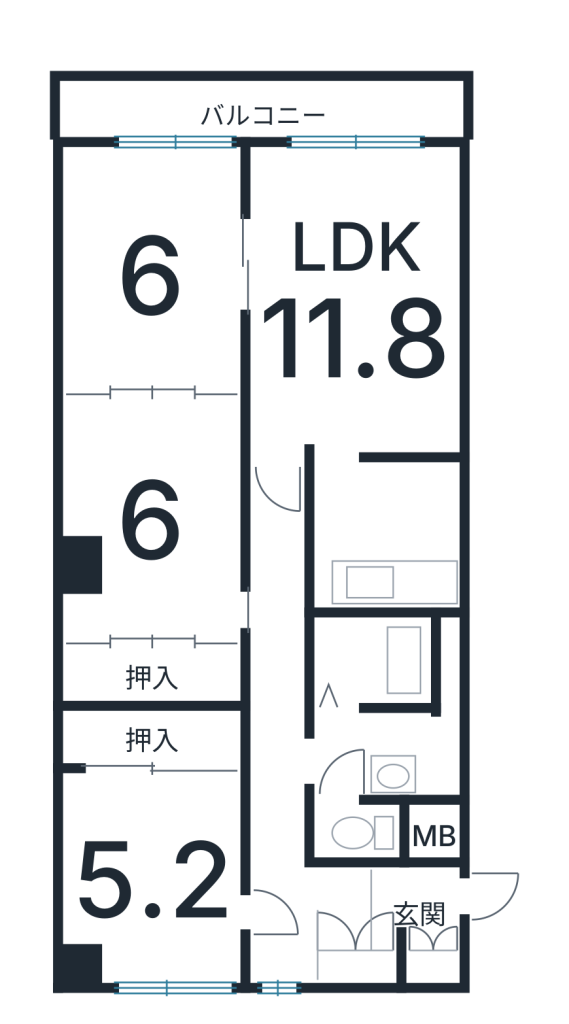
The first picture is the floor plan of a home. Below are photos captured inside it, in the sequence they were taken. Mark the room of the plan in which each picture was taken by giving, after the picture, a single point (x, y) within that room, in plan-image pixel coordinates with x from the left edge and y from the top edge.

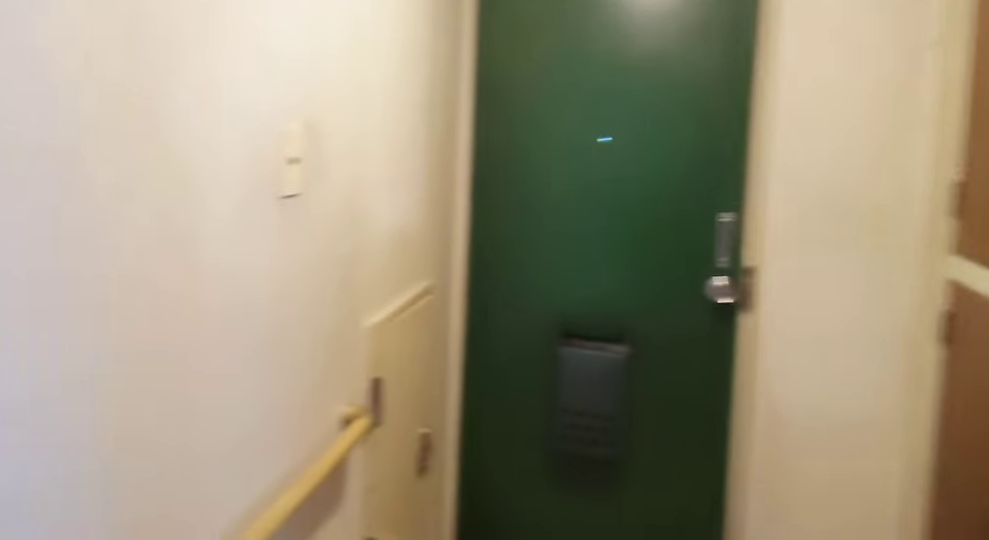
(375, 936)
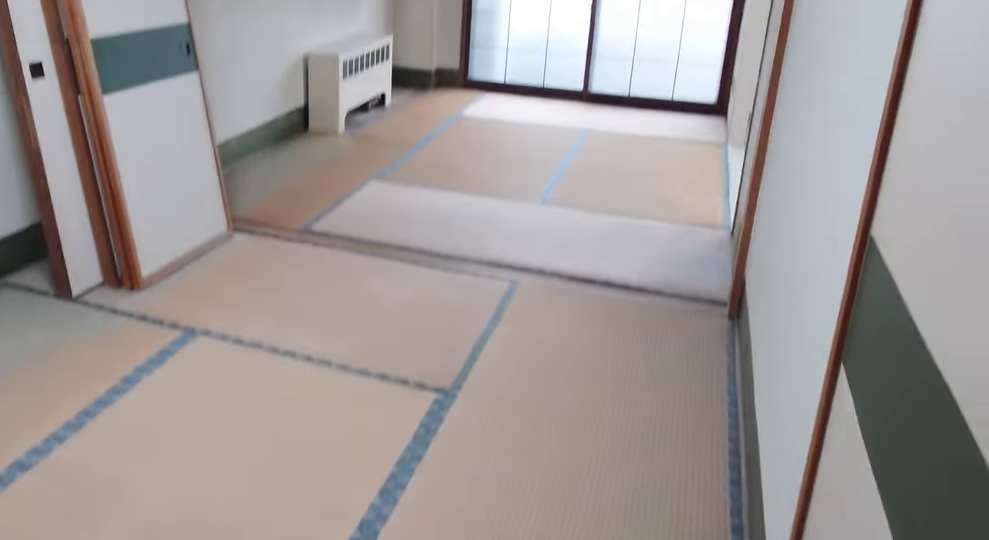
(138, 552)
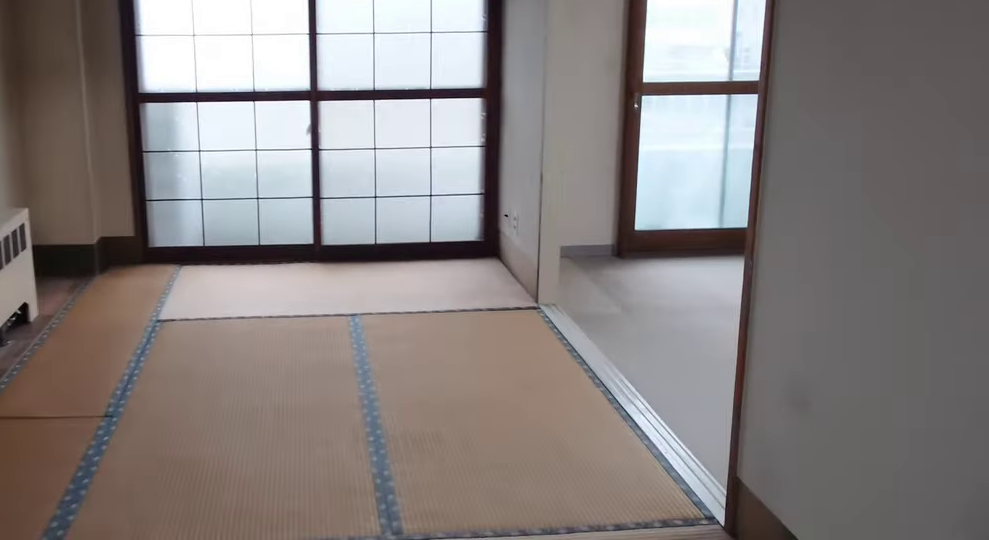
(145, 284)
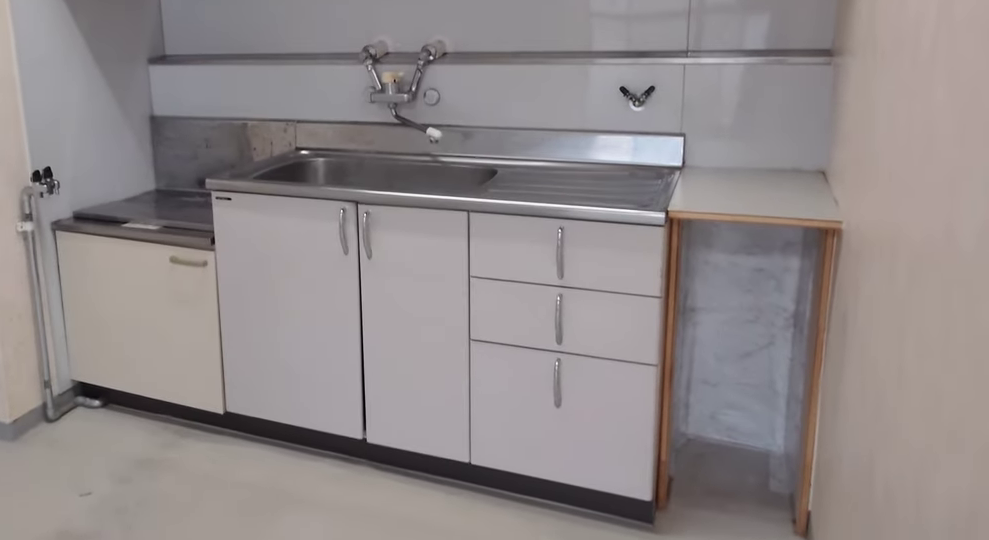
(397, 552)
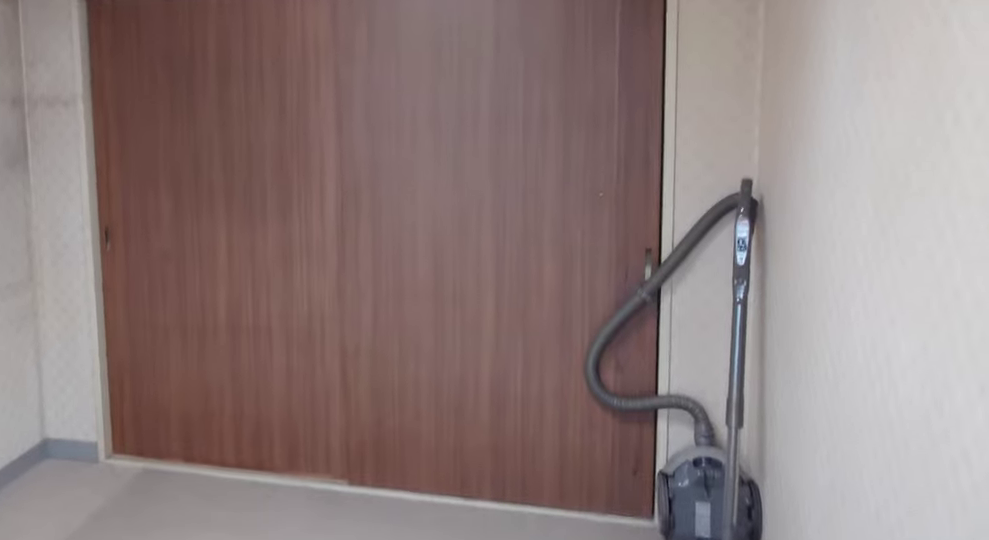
(148, 875)
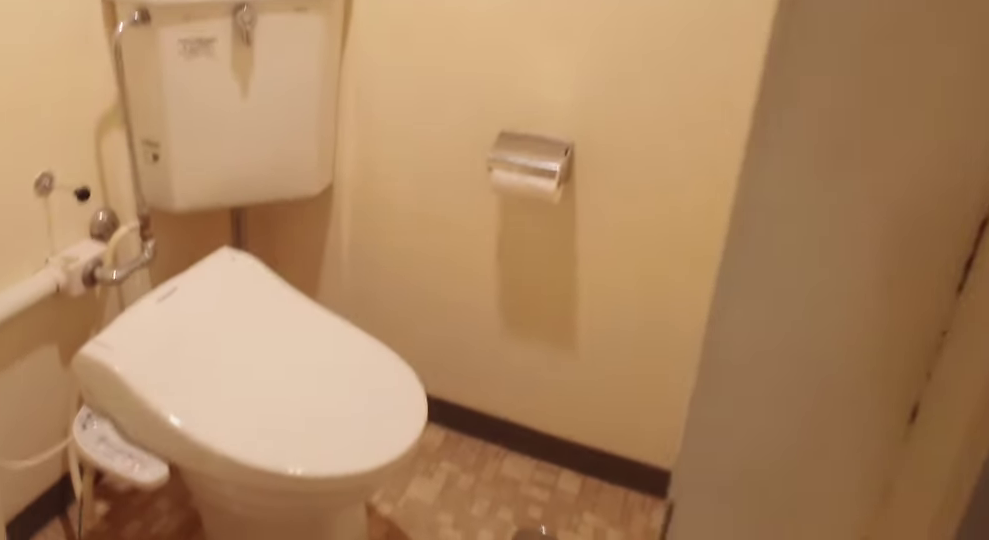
(346, 841)
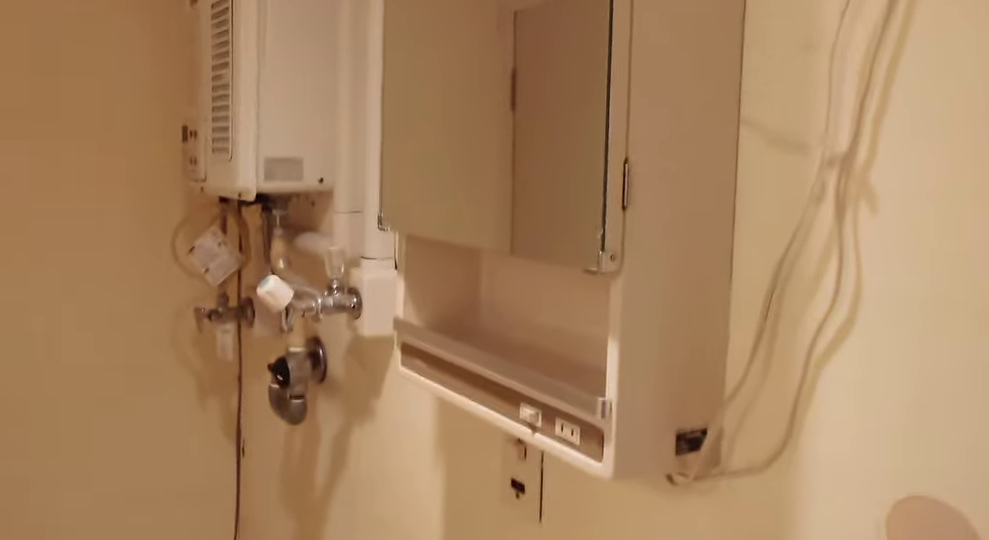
(376, 759)
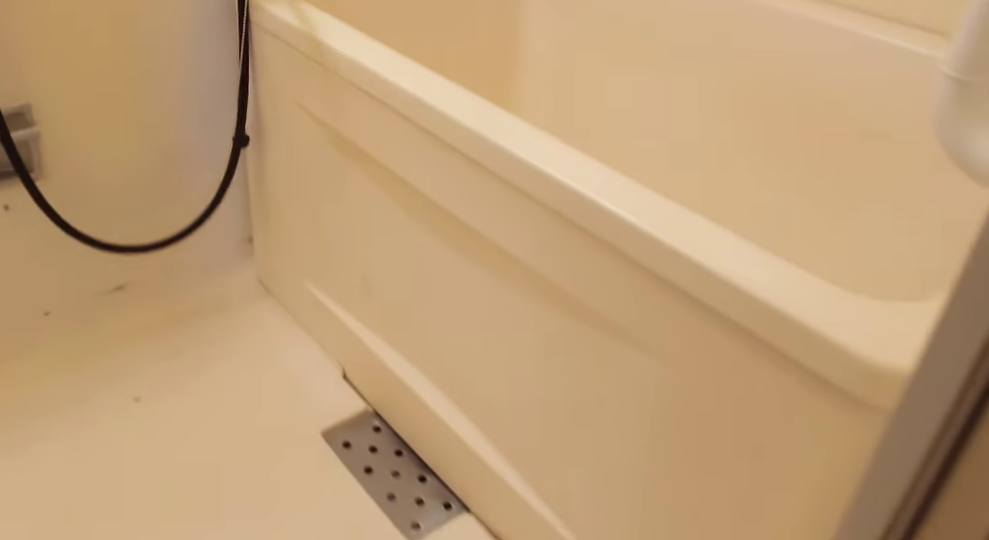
(368, 662)
